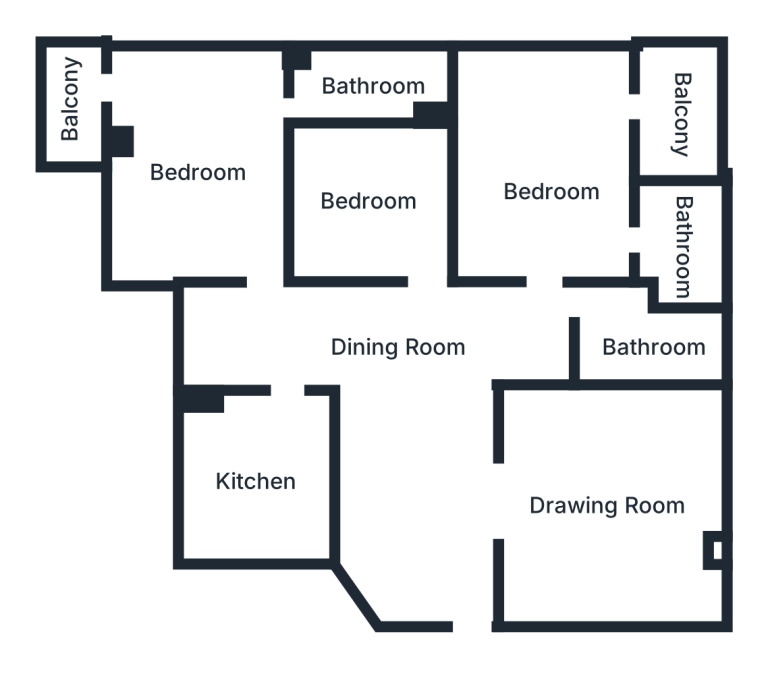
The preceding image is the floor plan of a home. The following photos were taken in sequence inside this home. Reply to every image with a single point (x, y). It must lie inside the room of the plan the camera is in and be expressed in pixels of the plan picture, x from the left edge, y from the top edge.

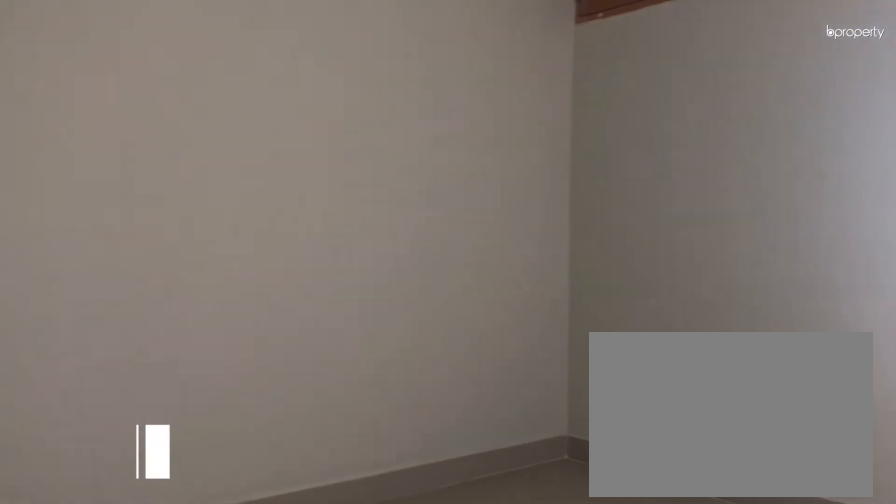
(368, 199)
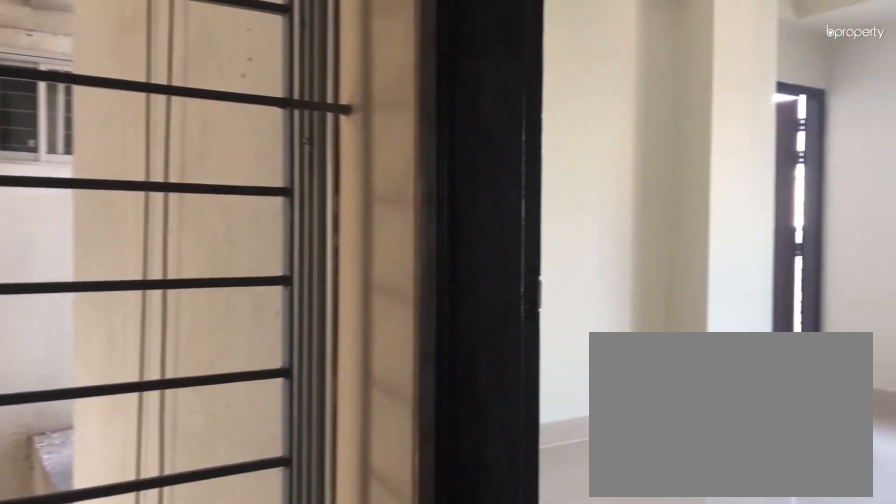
(200, 172)
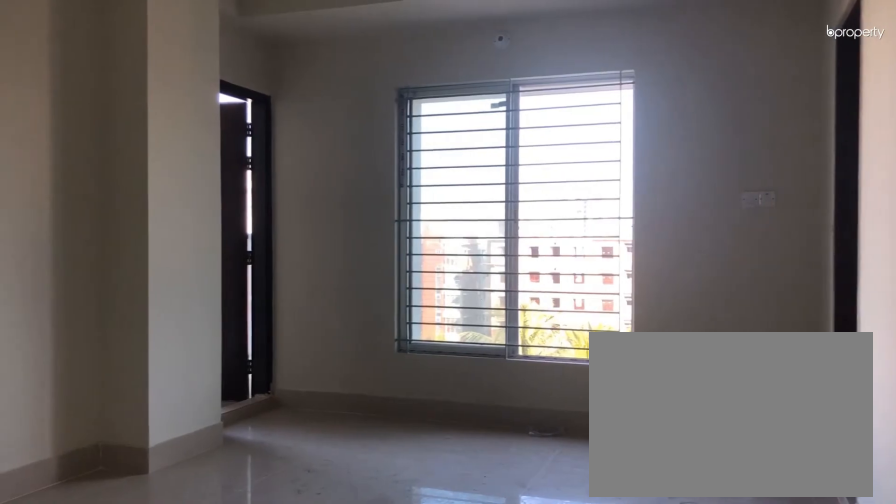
(200, 172)
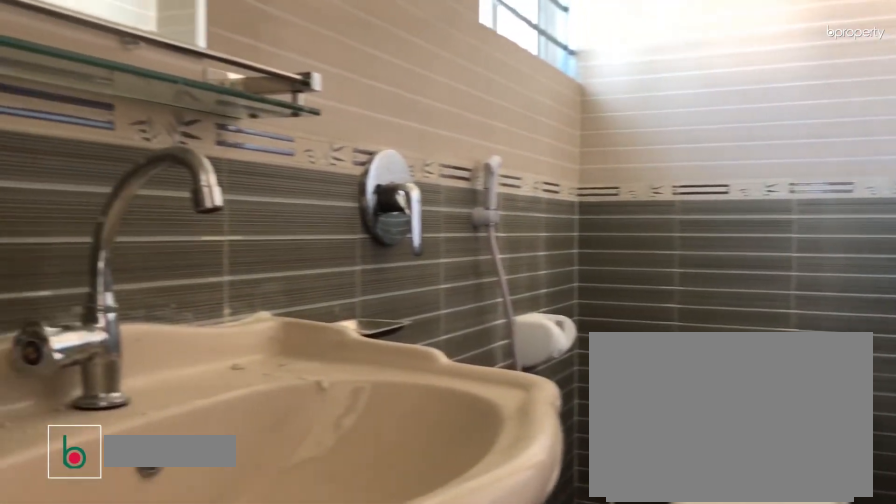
(372, 89)
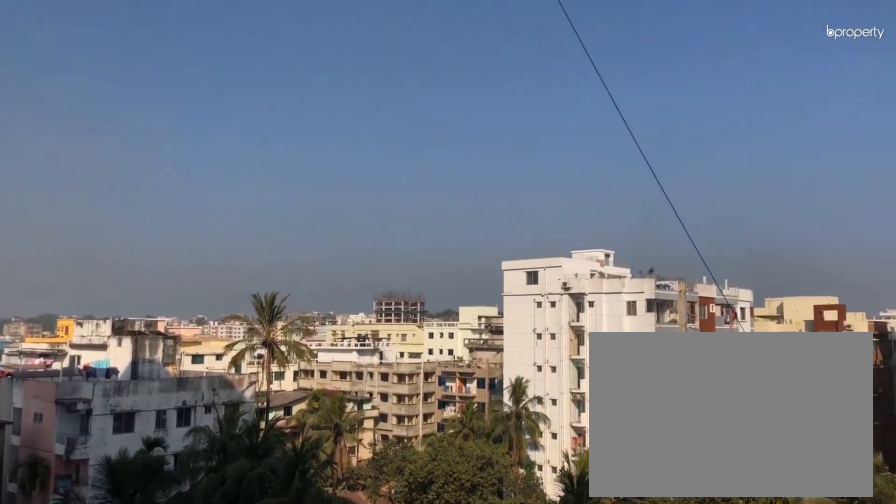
(70, 97)
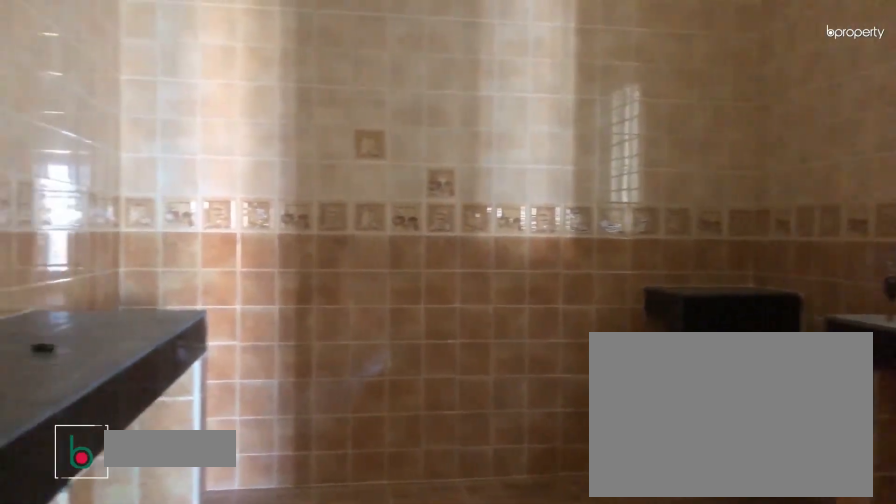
(257, 481)
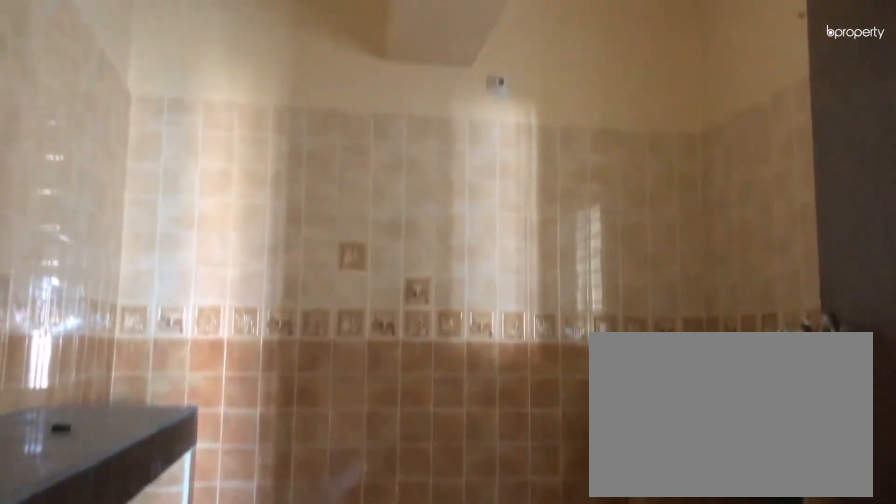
(258, 481)
